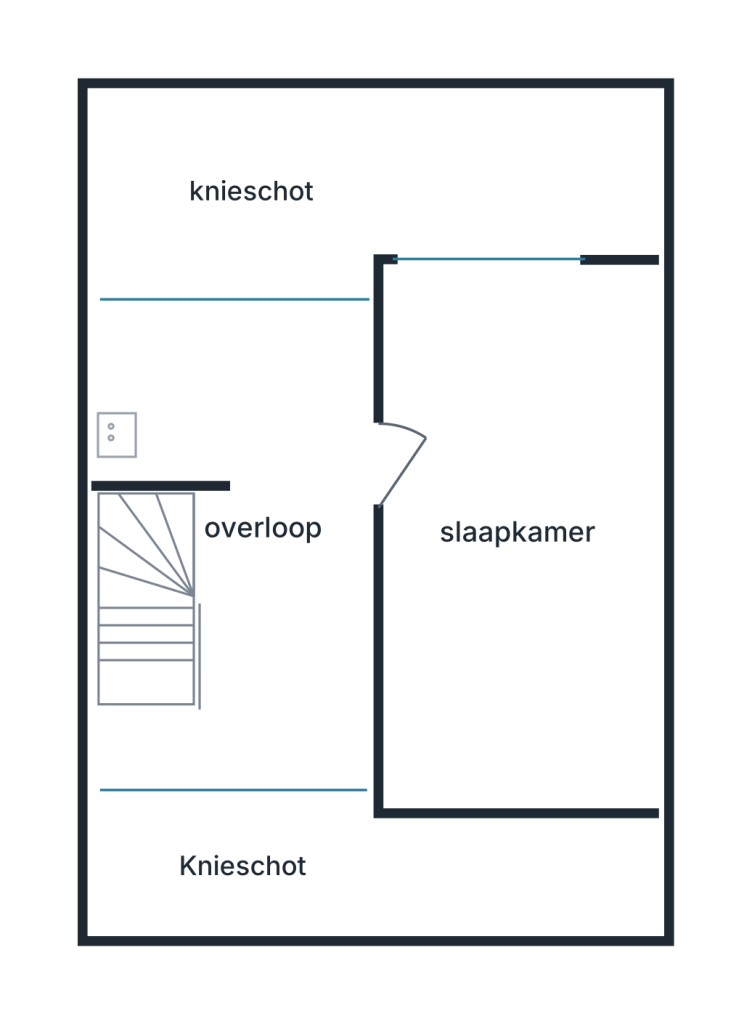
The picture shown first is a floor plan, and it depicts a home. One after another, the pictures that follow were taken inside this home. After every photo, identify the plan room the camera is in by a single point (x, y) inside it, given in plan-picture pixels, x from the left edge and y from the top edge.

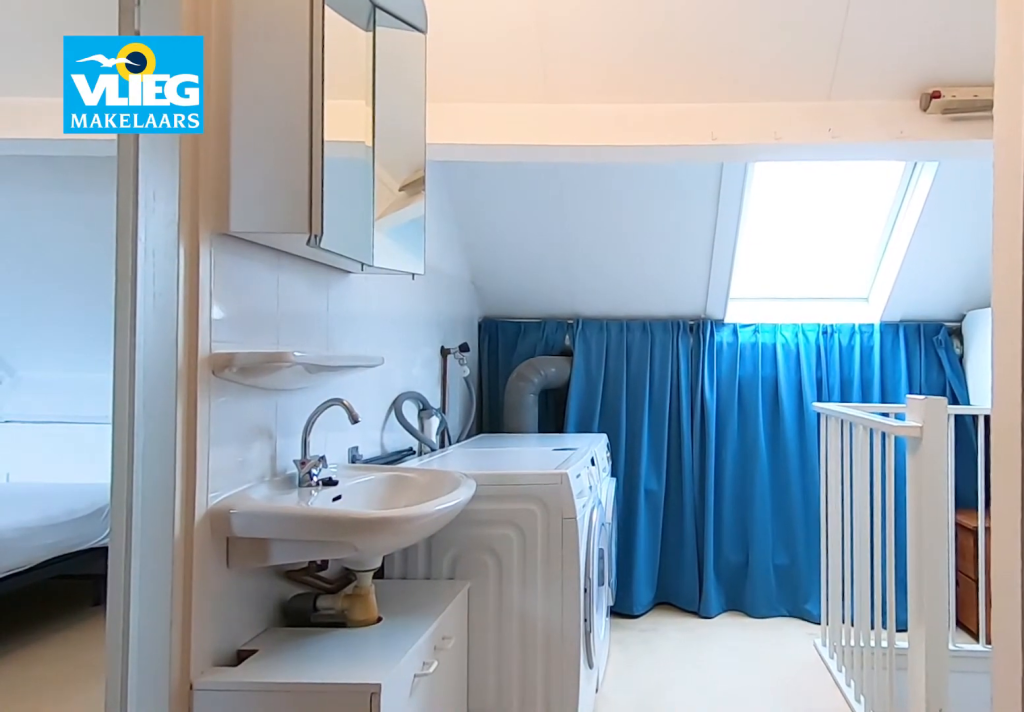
(239, 548)
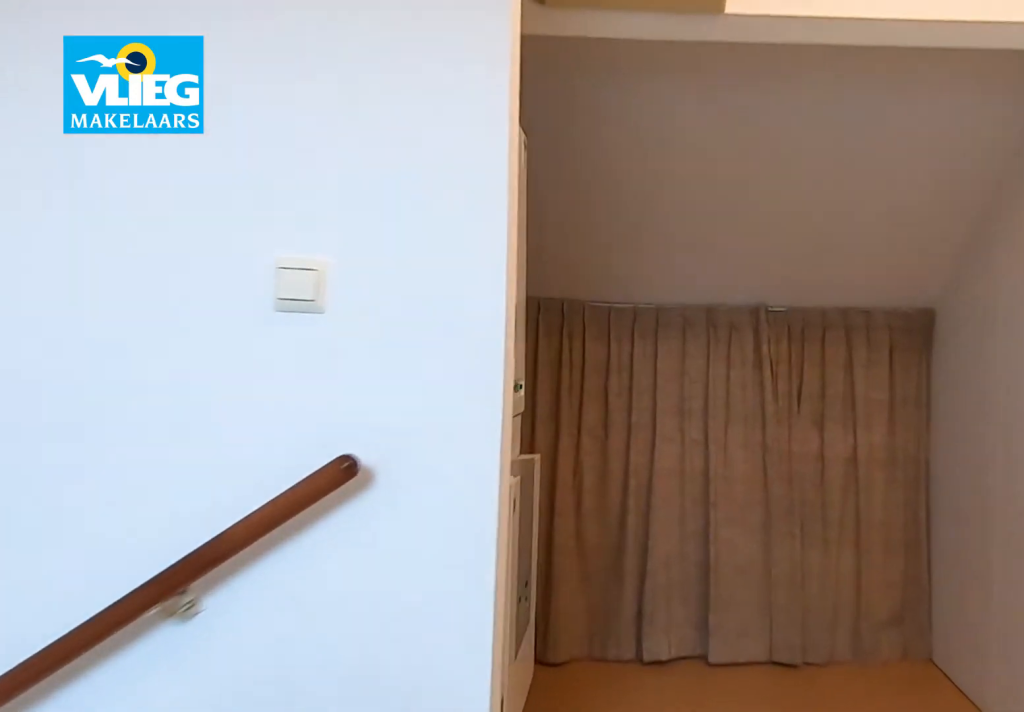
(239, 548)
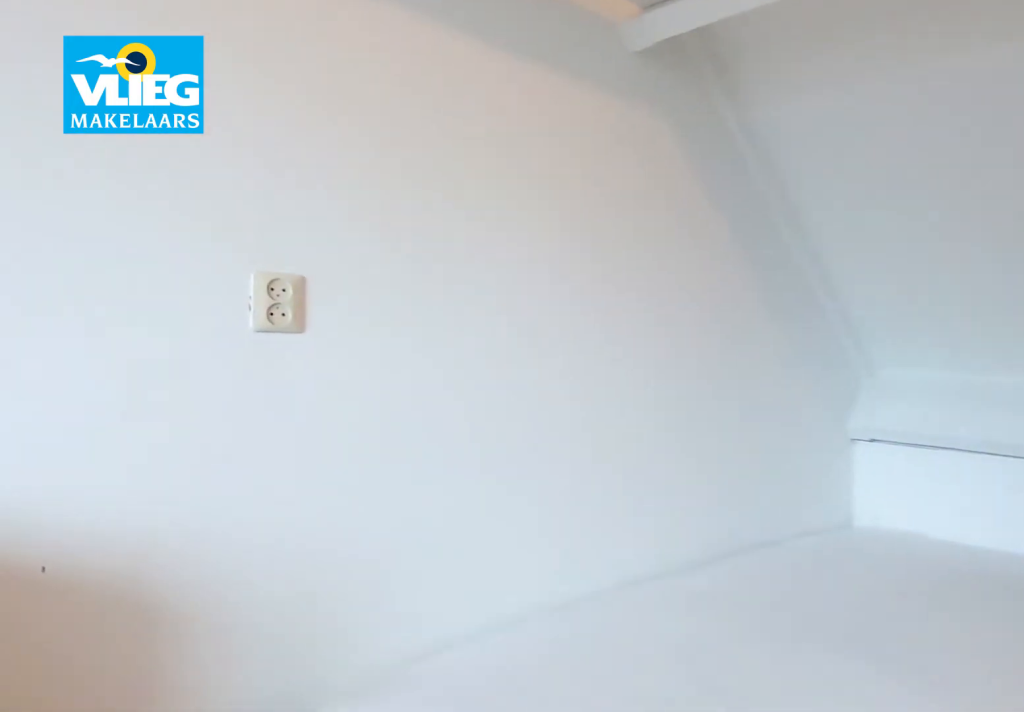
(518, 627)
